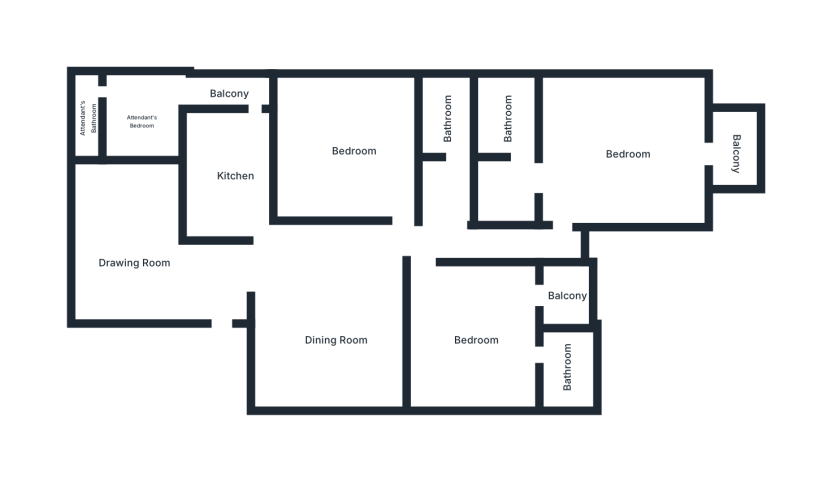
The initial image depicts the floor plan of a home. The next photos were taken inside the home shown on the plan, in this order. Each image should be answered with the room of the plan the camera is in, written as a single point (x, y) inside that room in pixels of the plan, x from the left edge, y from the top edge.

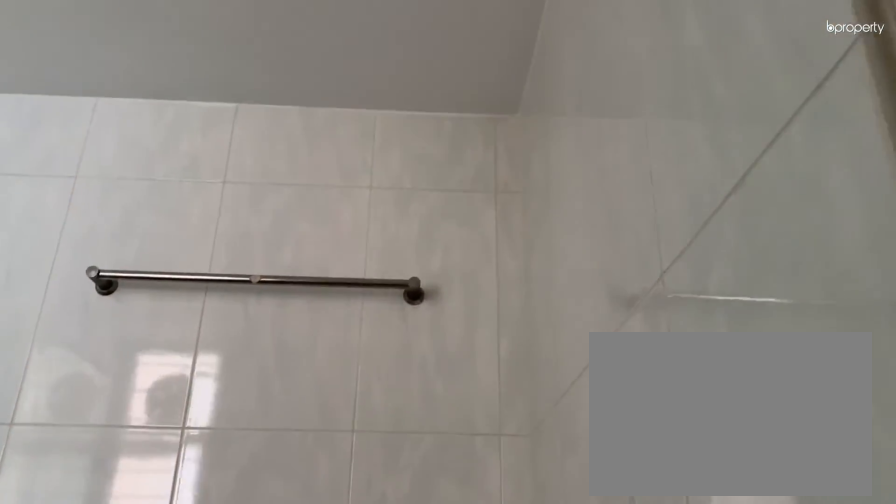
(564, 365)
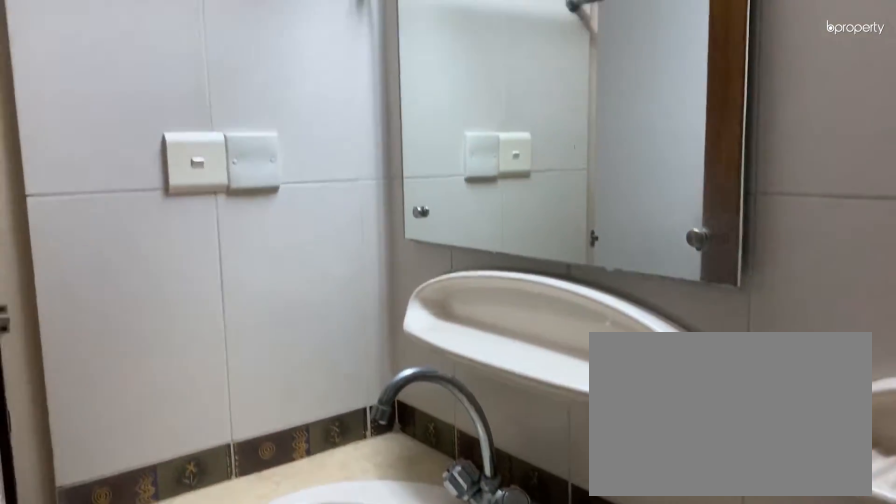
(448, 114)
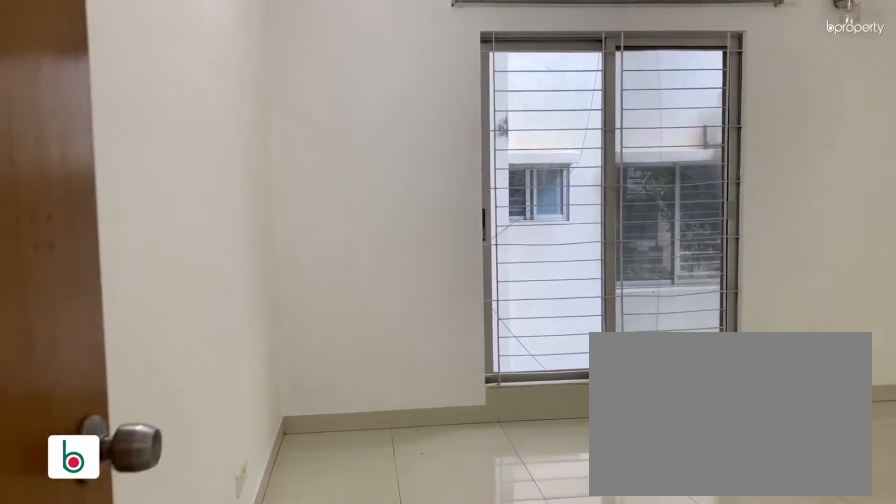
(625, 156)
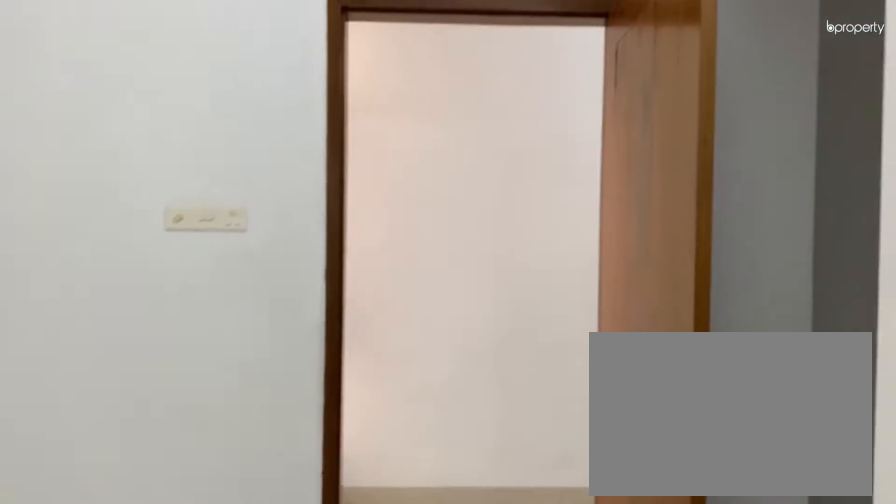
(626, 156)
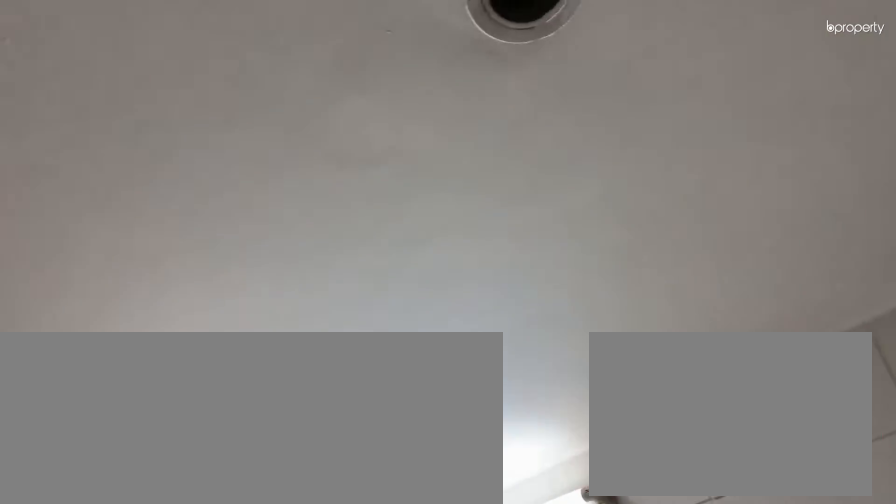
(508, 116)
